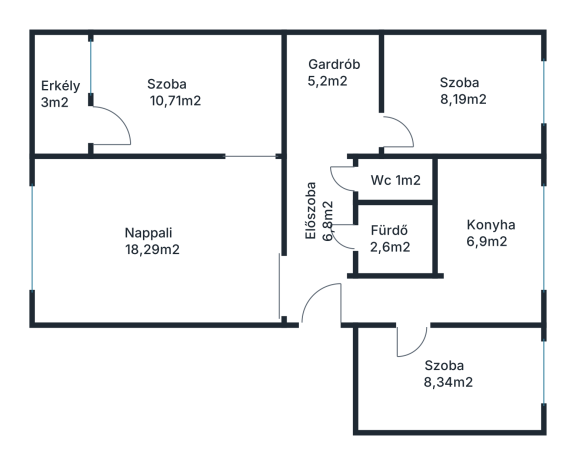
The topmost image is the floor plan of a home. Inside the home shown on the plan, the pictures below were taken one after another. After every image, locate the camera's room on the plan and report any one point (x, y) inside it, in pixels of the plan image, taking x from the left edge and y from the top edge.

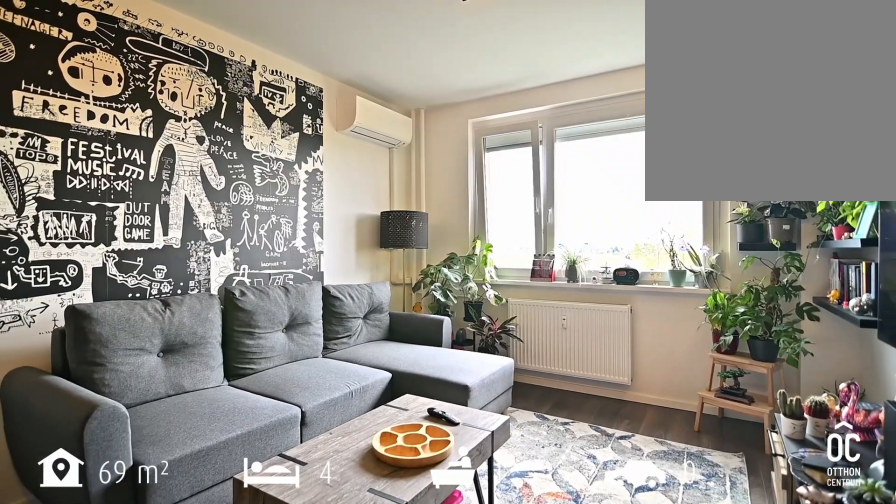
(152, 239)
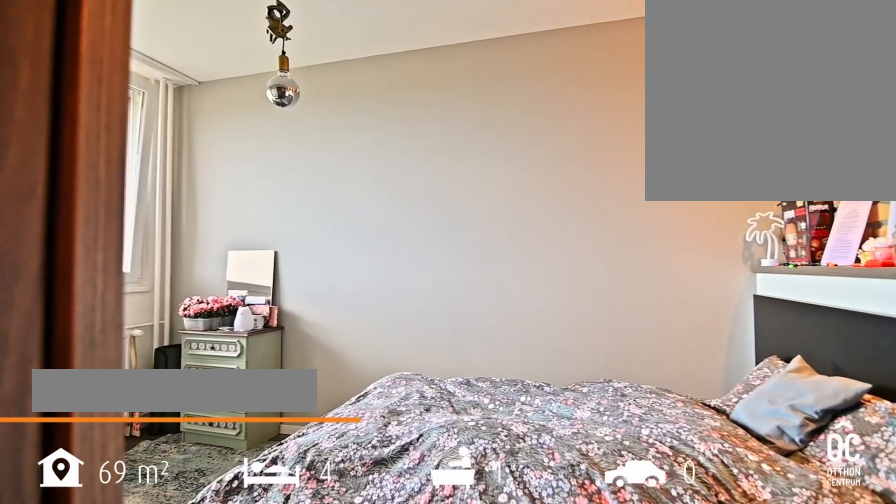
(180, 96)
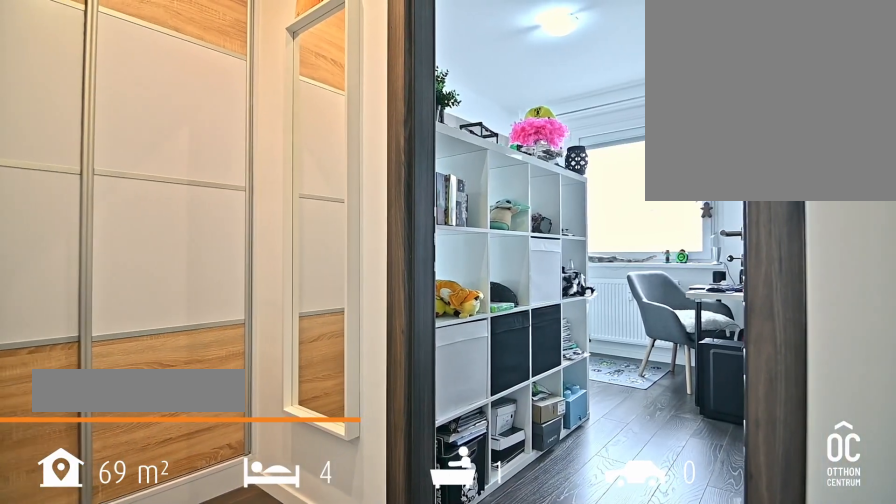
(330, 93)
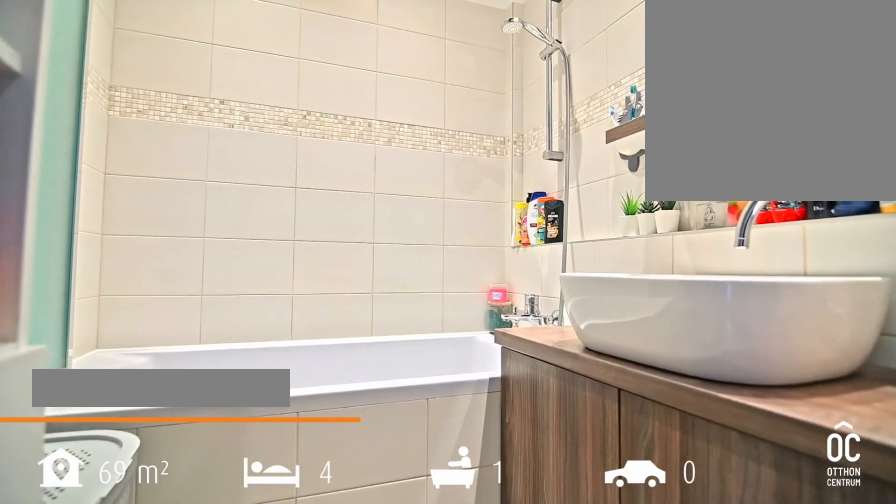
(394, 237)
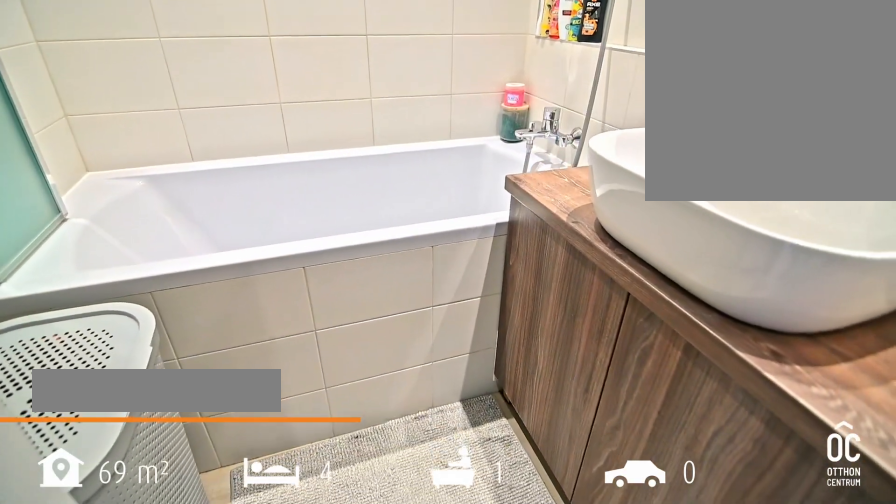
(394, 237)
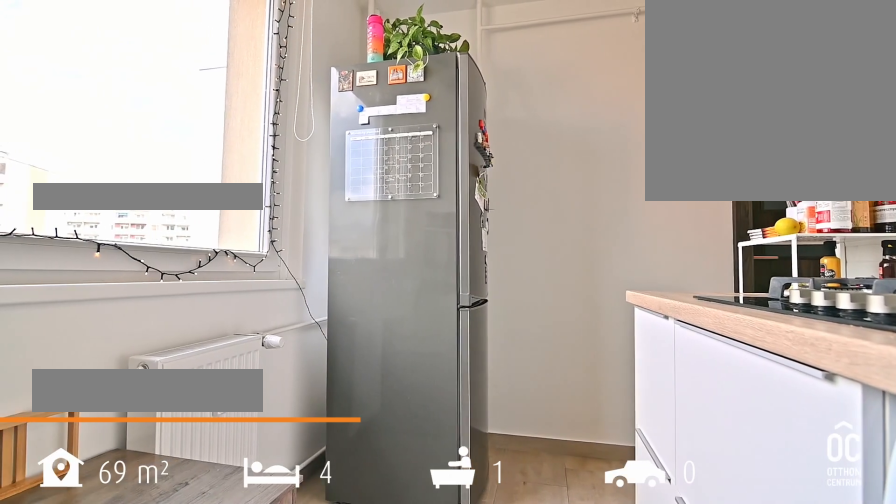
(487, 234)
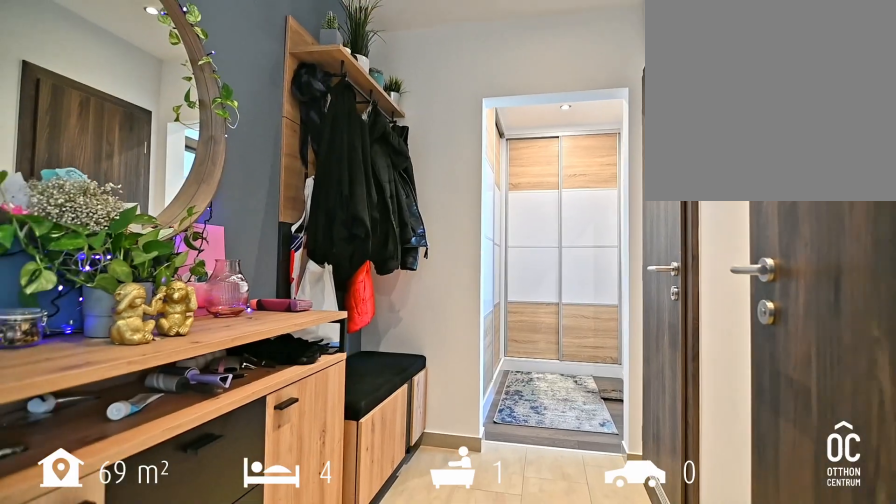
(316, 246)
